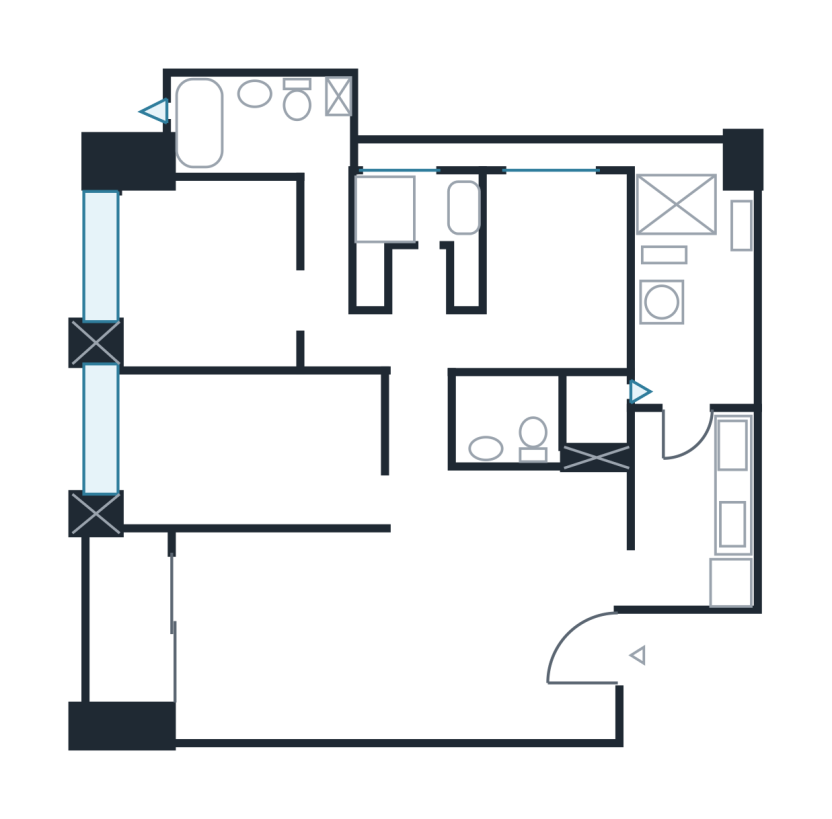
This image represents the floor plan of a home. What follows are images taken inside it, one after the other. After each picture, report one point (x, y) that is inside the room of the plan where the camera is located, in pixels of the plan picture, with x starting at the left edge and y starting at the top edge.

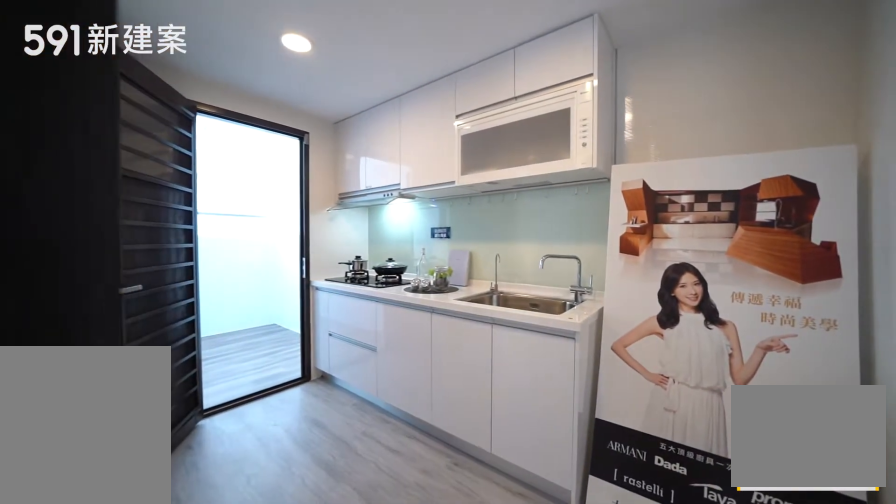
(696, 507)
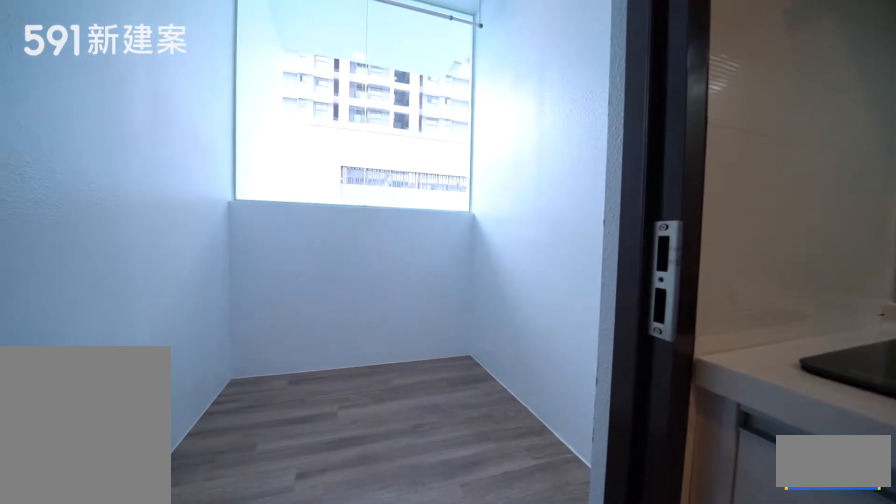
(699, 337)
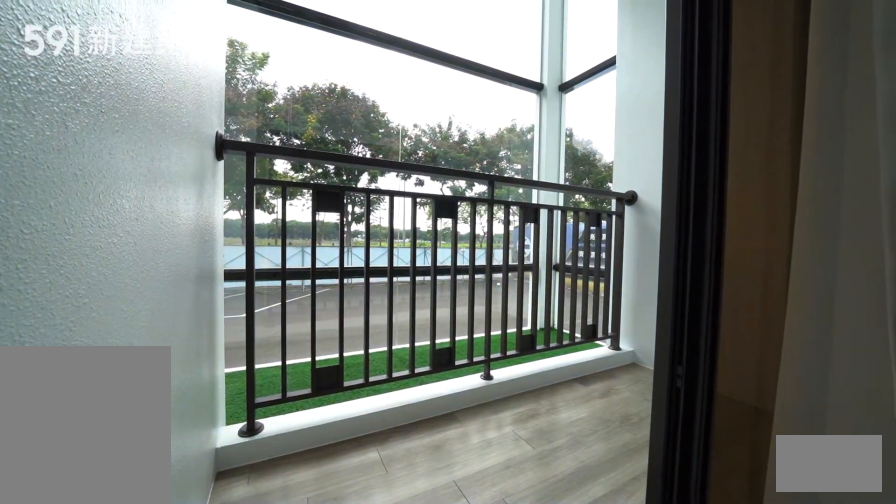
(122, 618)
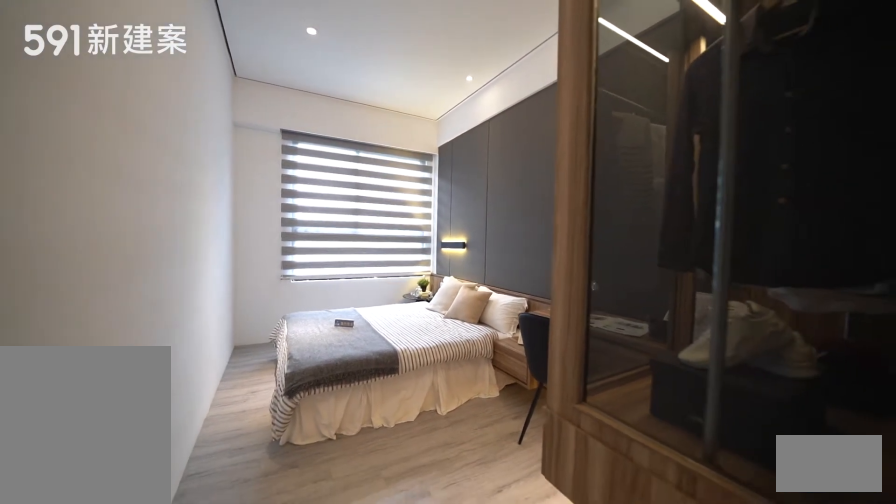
(246, 450)
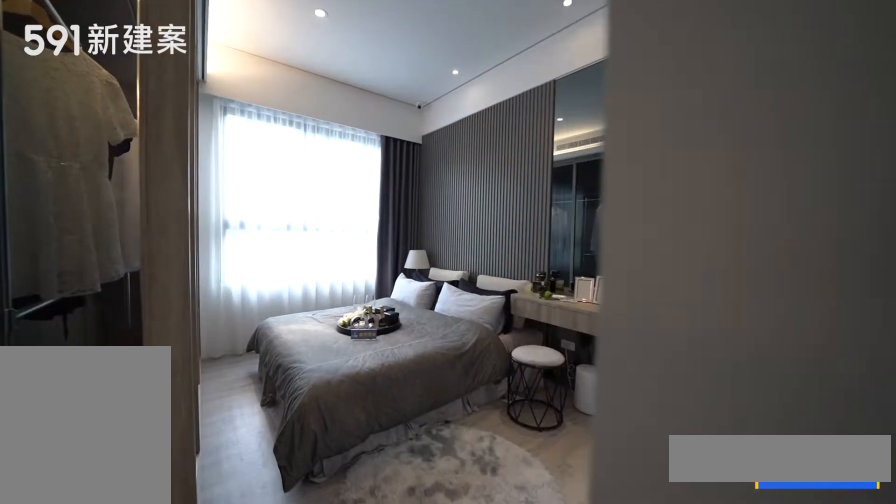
(237, 274)
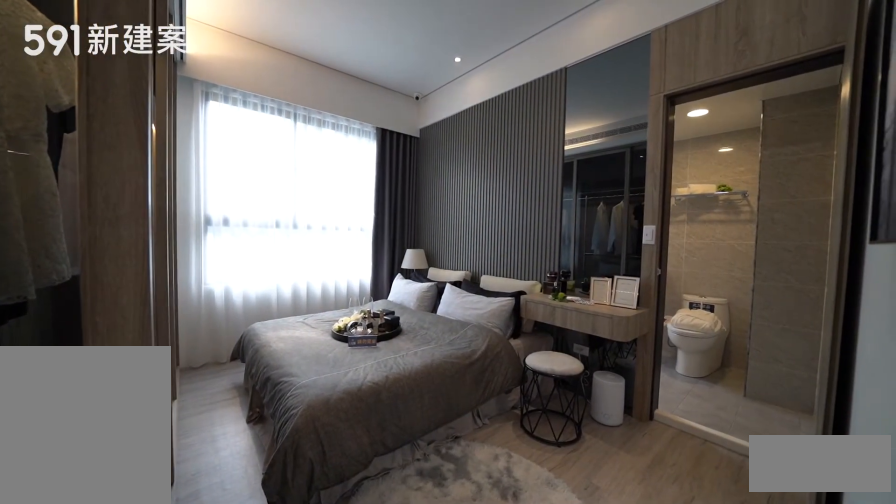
(237, 274)
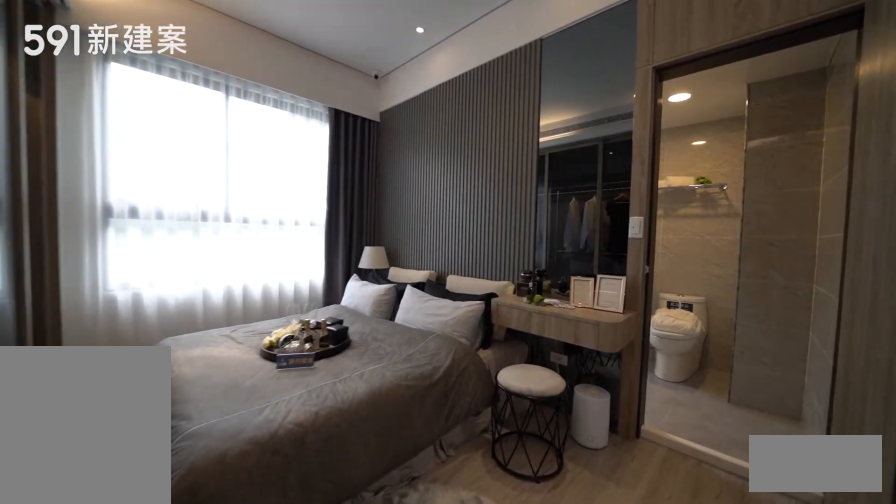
(237, 274)
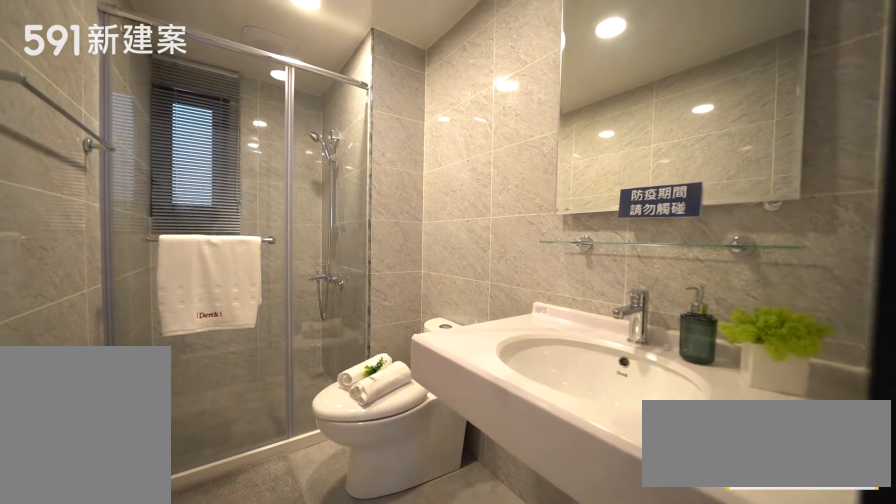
(544, 422)
